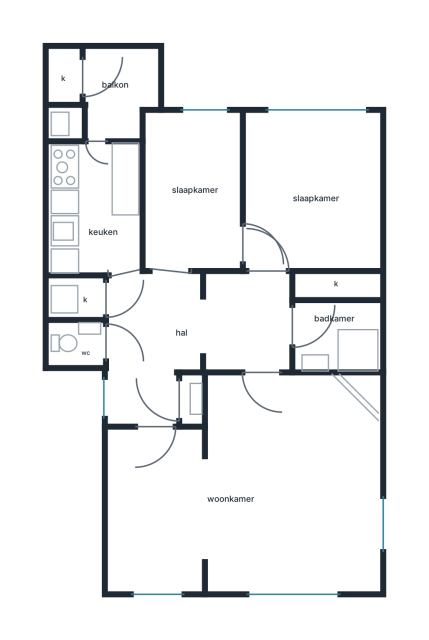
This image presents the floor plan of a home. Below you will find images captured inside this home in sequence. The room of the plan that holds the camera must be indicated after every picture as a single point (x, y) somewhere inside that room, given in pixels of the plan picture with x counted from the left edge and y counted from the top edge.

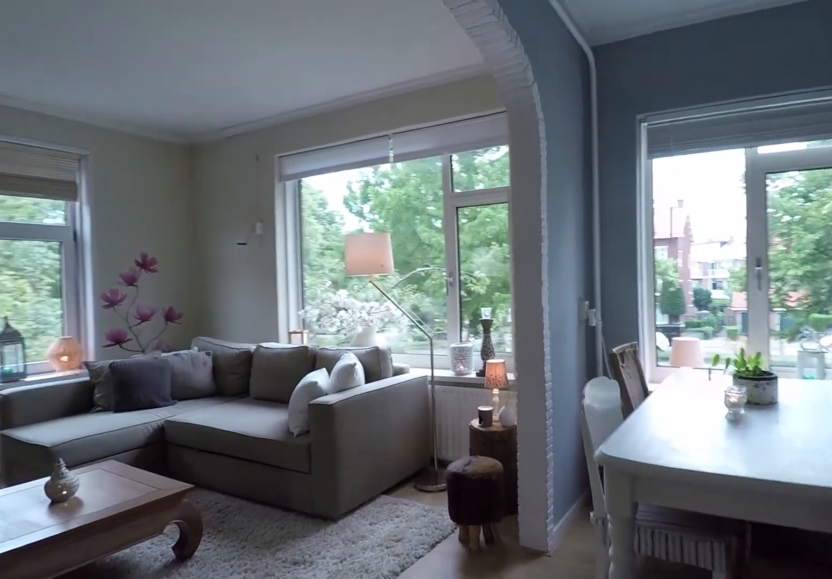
(252, 489)
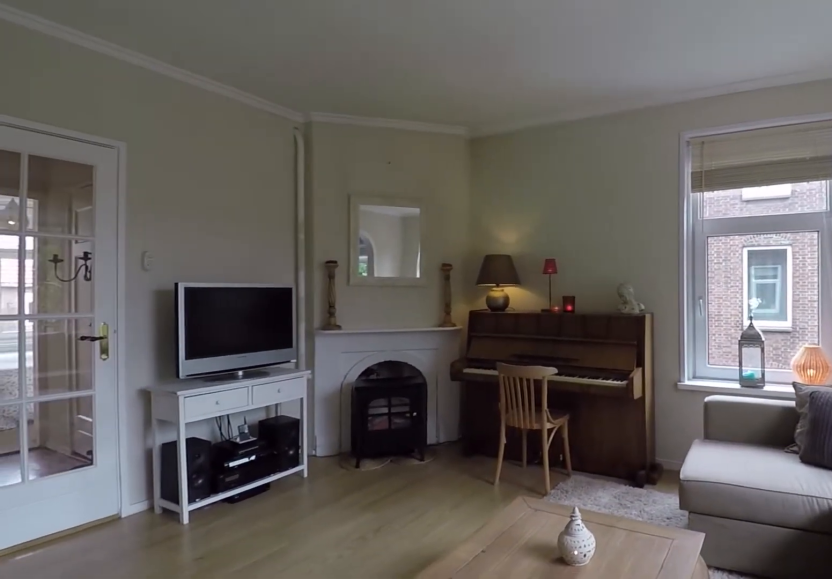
(252, 489)
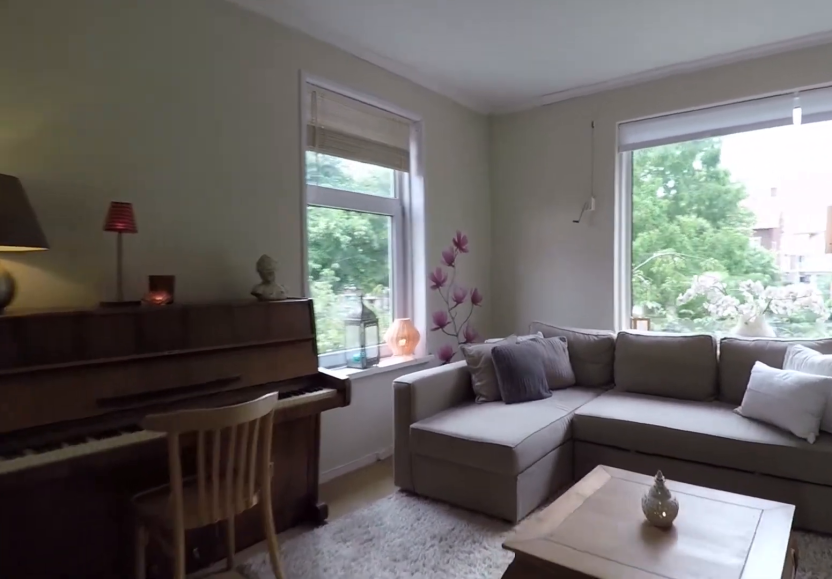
(252, 489)
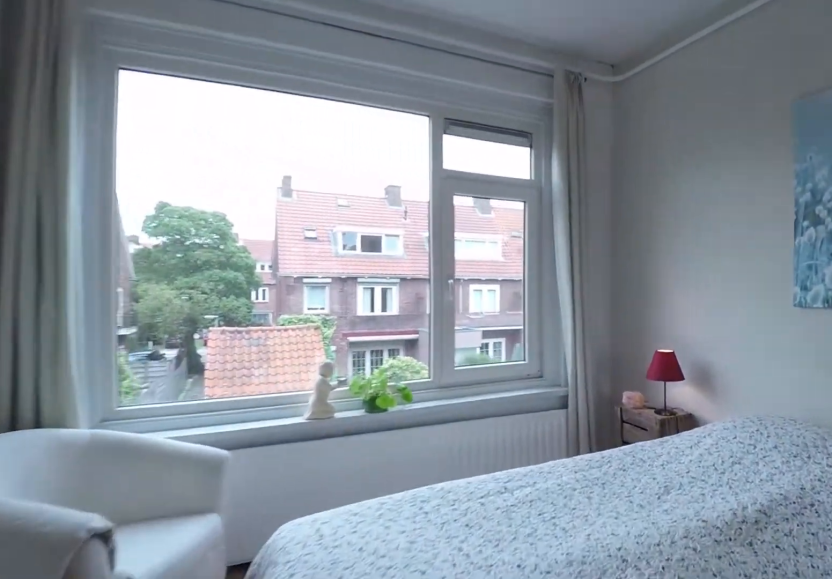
(310, 191)
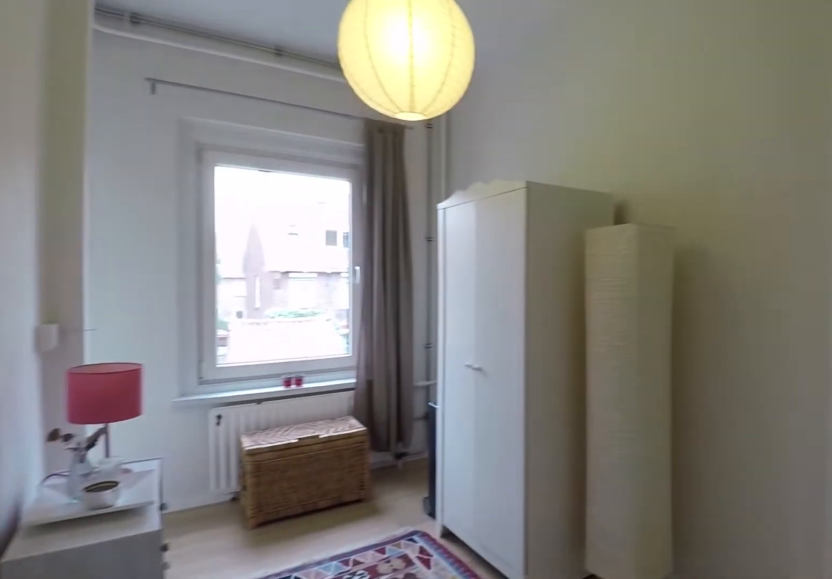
(192, 192)
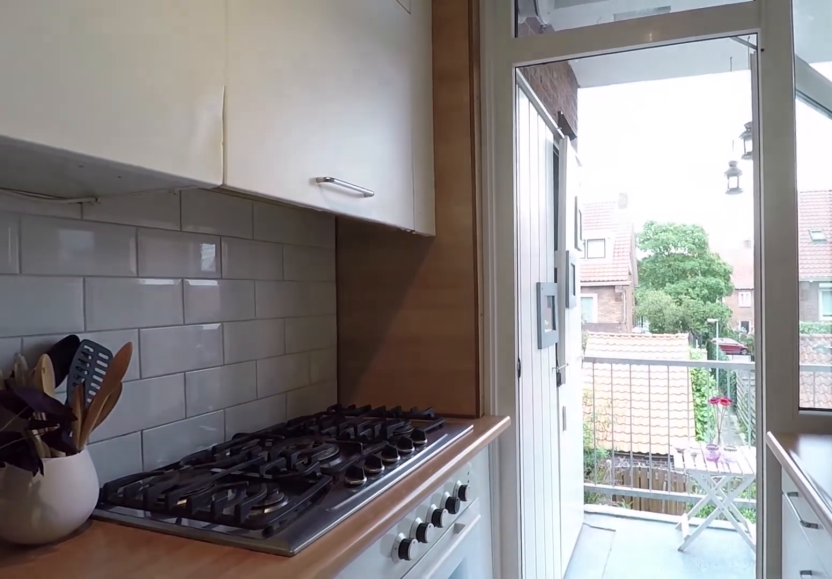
(96, 208)
